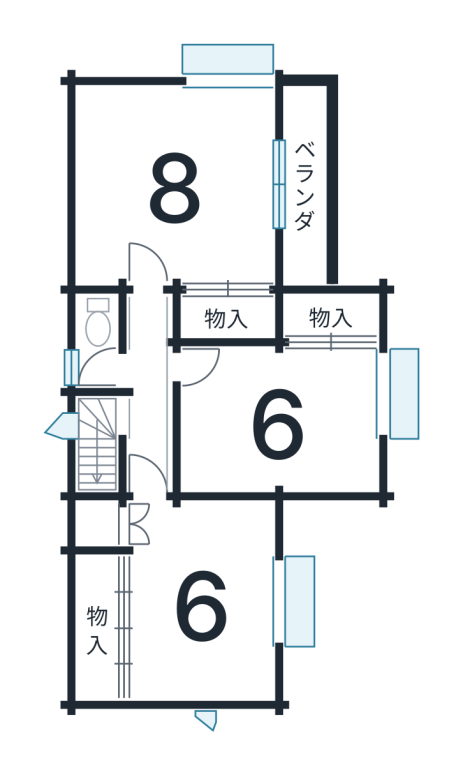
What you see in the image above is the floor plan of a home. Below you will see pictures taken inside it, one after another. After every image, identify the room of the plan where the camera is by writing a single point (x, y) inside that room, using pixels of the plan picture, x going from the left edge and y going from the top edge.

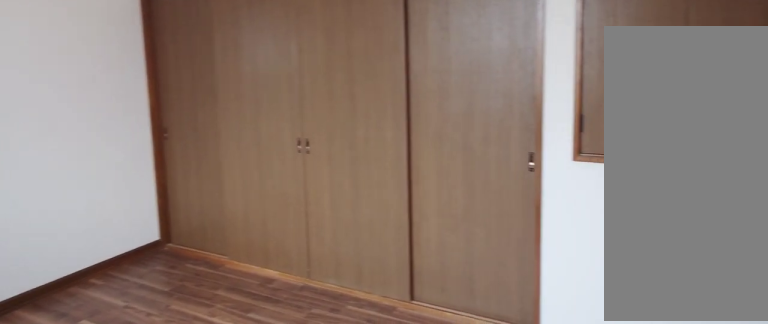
(191, 612)
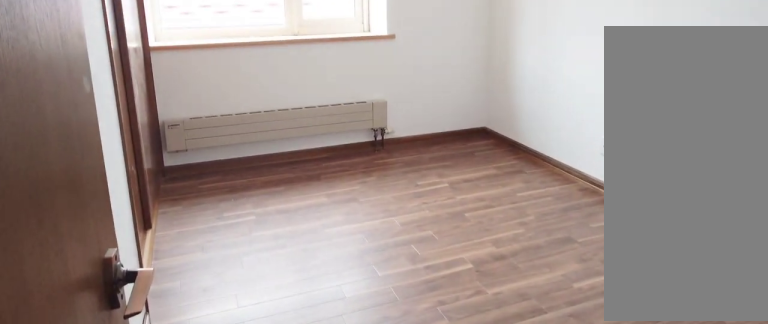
(273, 443)
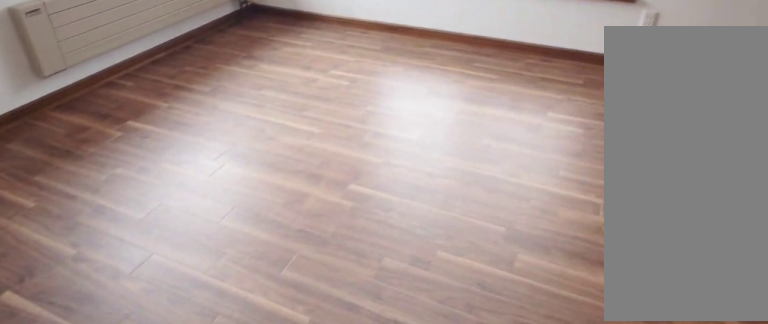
(161, 209)
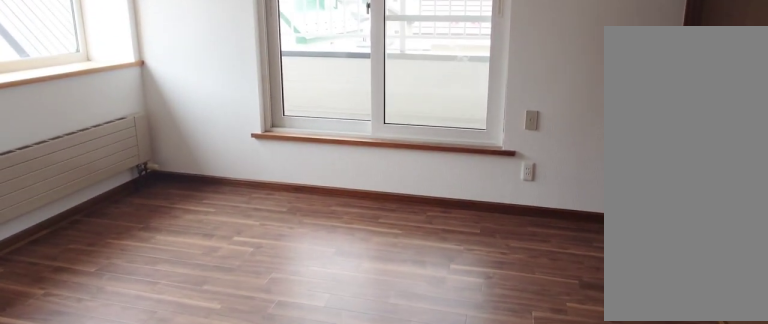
(161, 209)
